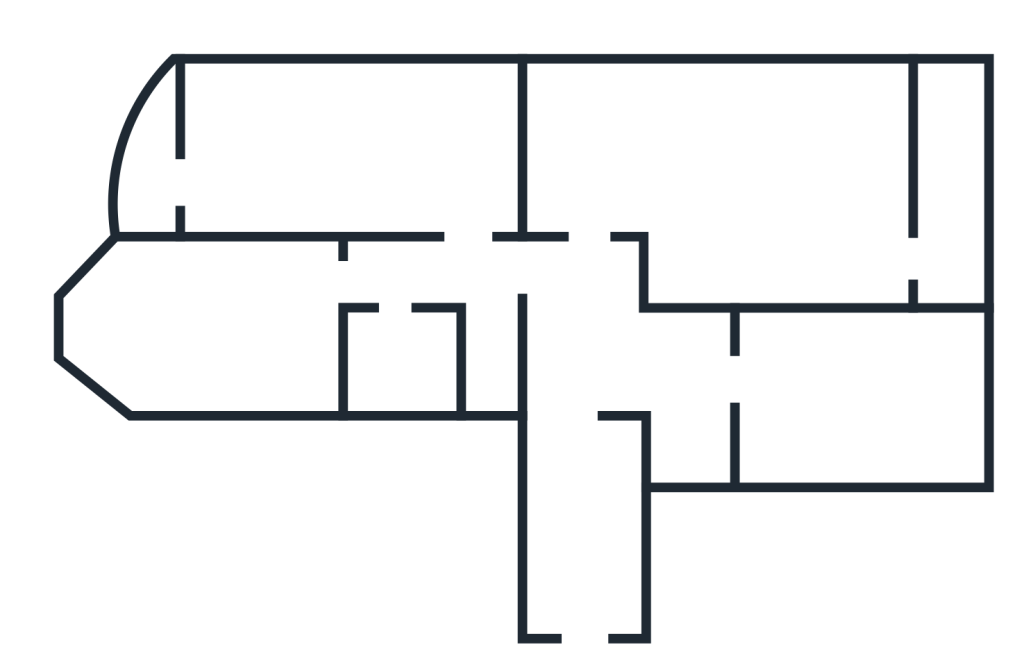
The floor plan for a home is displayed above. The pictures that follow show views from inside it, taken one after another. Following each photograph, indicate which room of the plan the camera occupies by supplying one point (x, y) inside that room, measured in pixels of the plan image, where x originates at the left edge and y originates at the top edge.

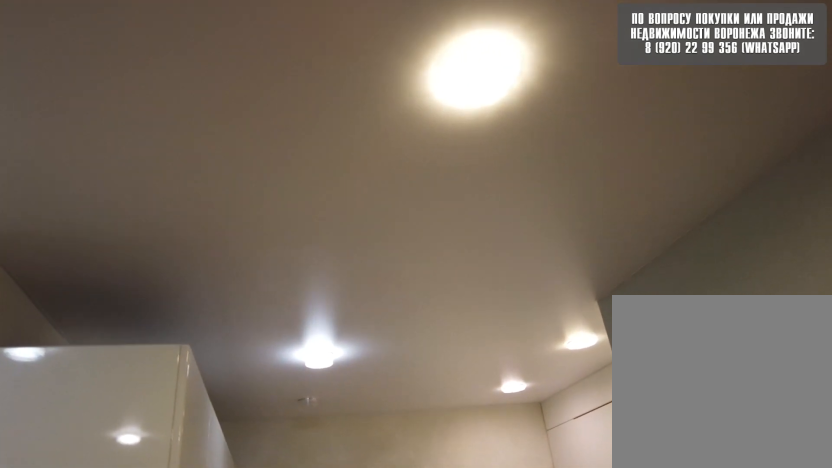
(700, 382)
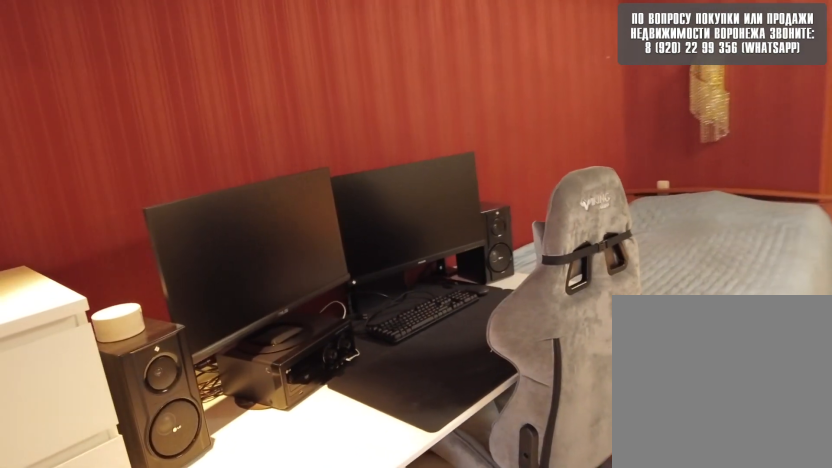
(666, 166)
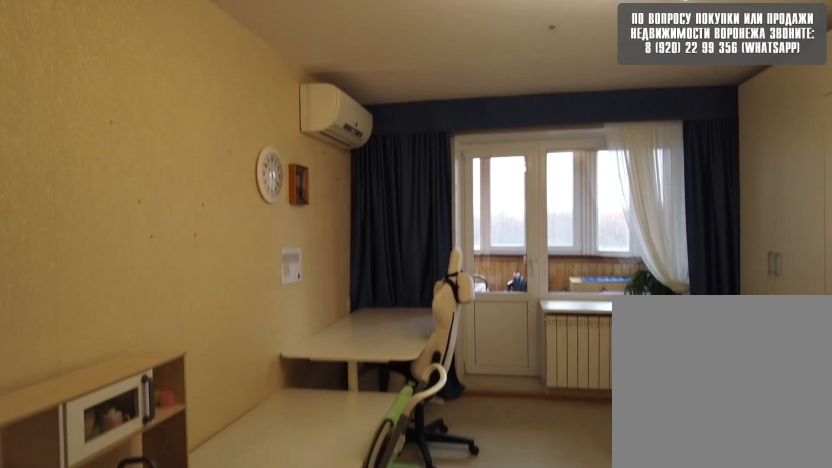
(421, 162)
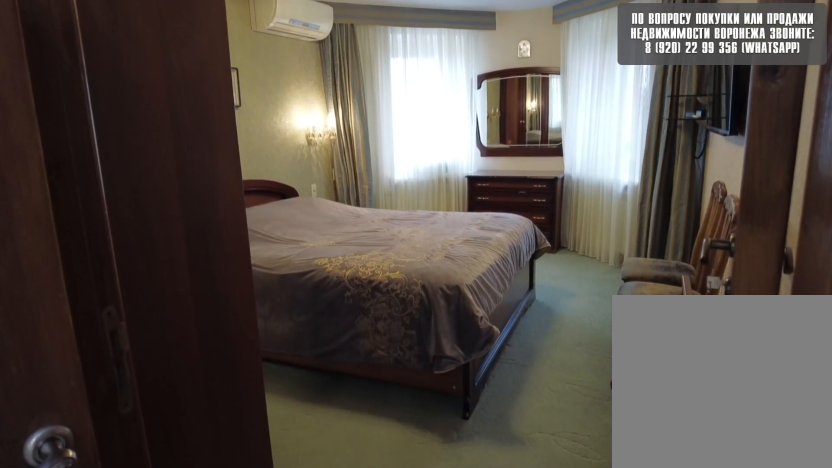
(394, 299)
